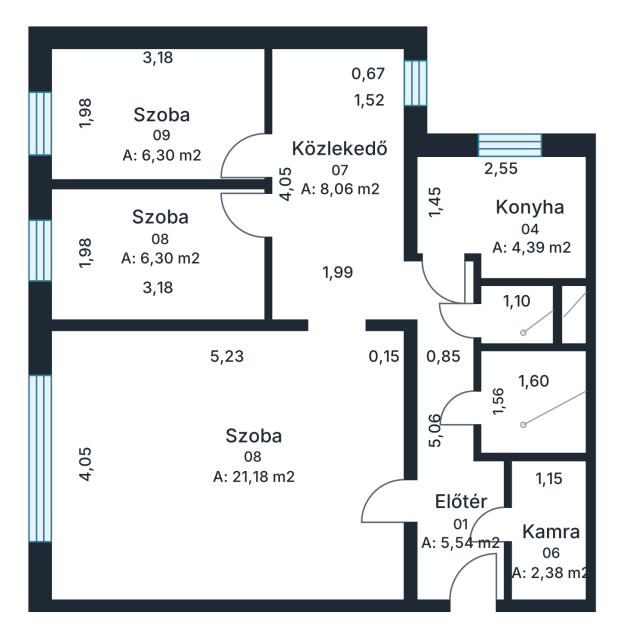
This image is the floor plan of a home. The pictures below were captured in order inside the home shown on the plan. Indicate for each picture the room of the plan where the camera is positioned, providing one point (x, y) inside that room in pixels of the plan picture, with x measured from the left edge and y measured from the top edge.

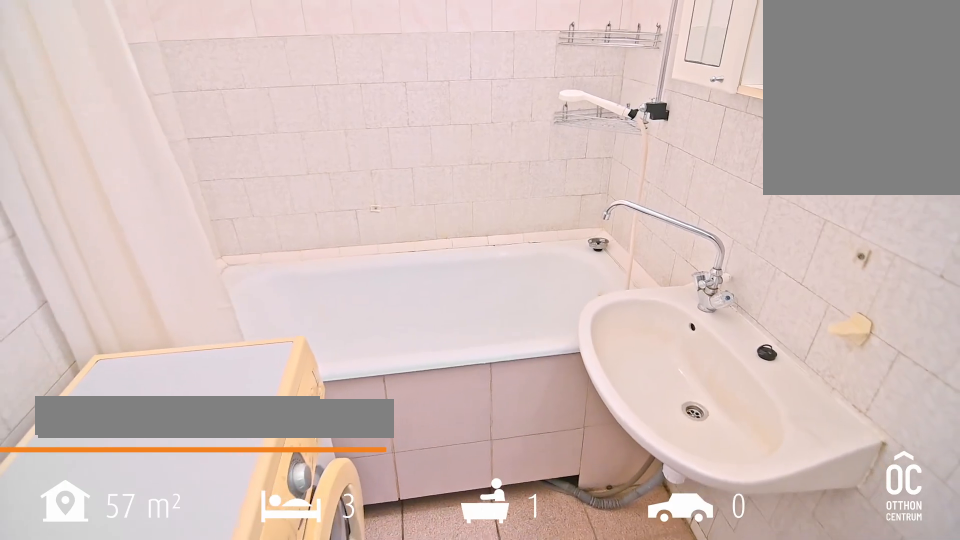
(530, 402)
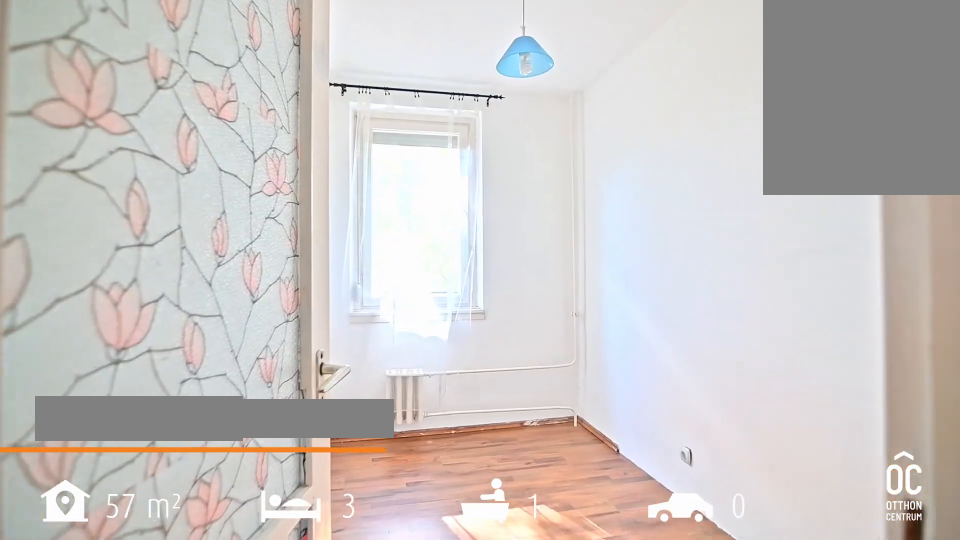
(163, 112)
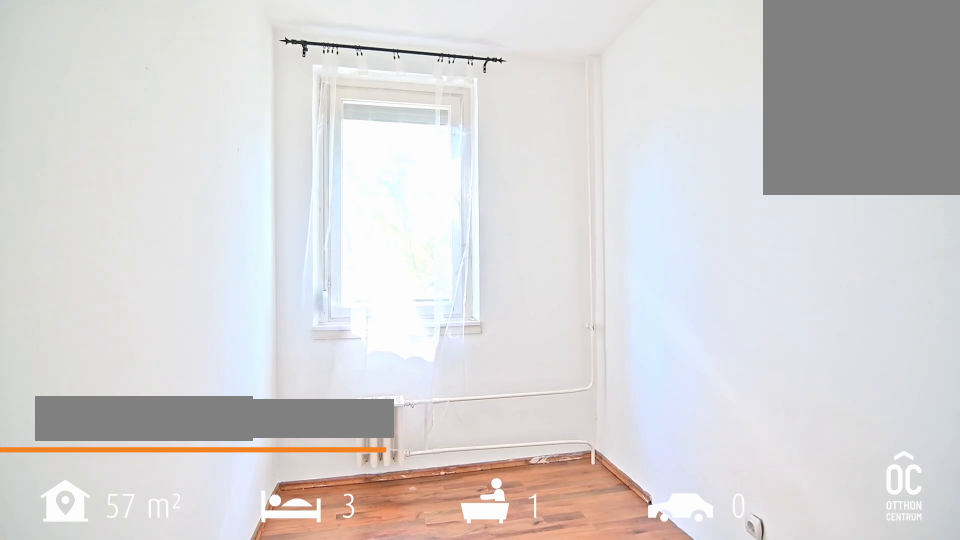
(163, 112)
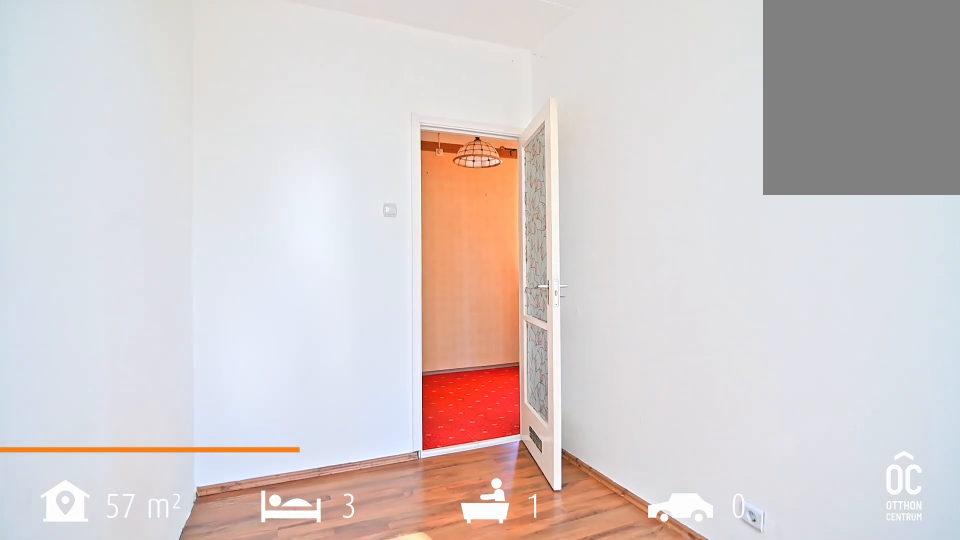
(163, 112)
